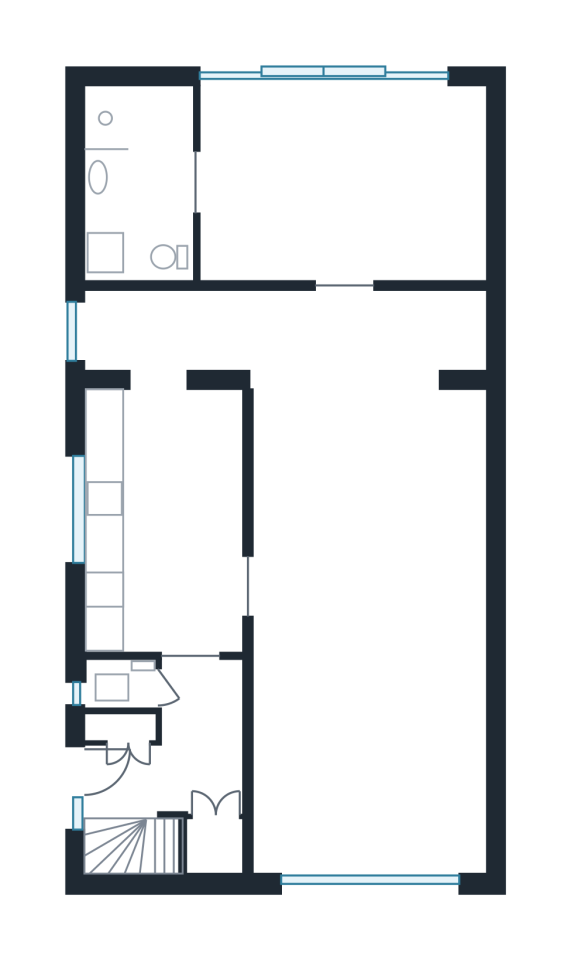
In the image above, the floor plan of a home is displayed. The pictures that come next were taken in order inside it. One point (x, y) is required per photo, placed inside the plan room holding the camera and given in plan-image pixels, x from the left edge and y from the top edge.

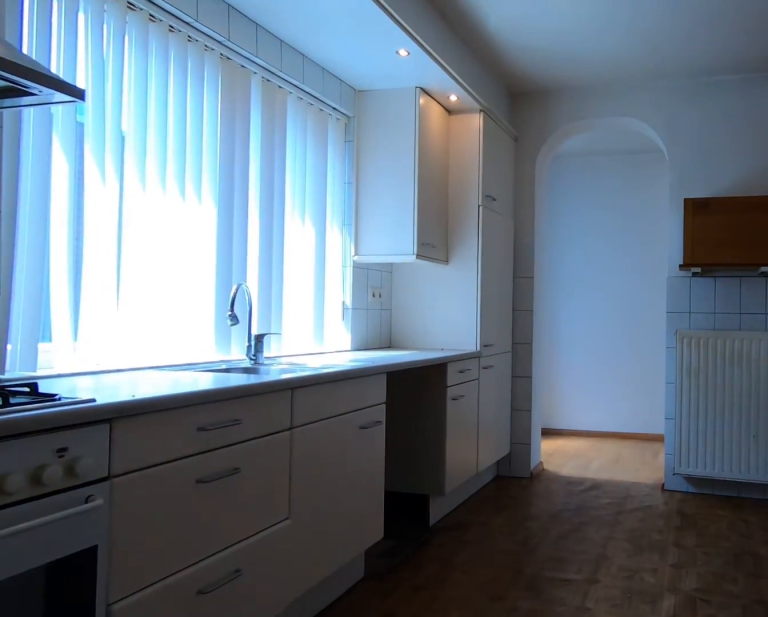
(182, 518)
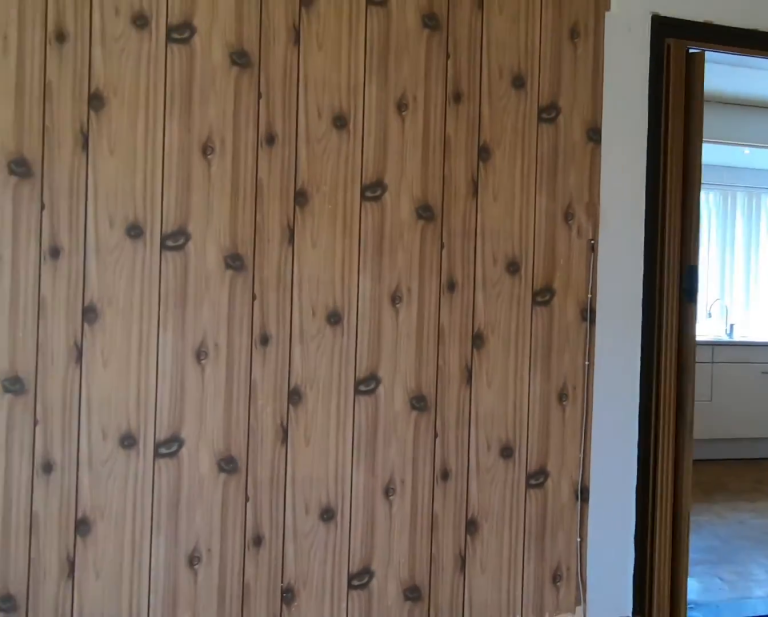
(366, 628)
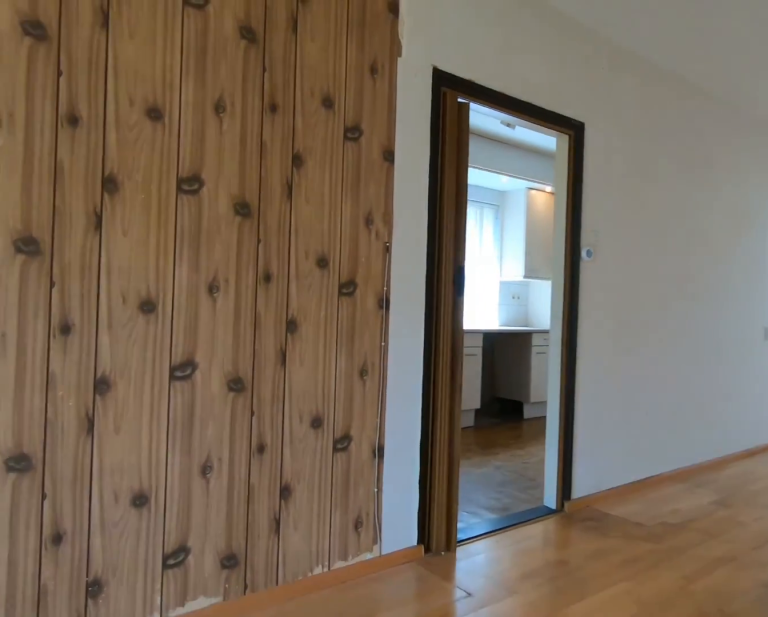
(366, 628)
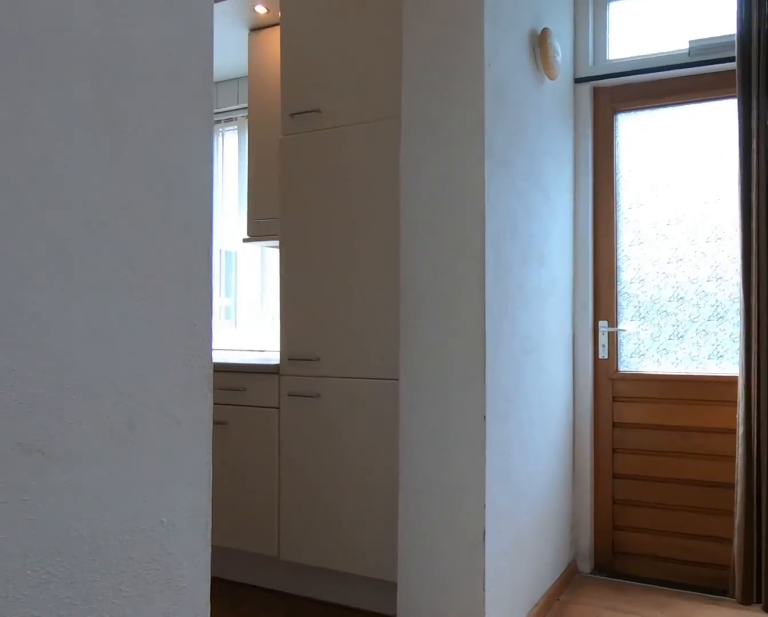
(286, 332)
